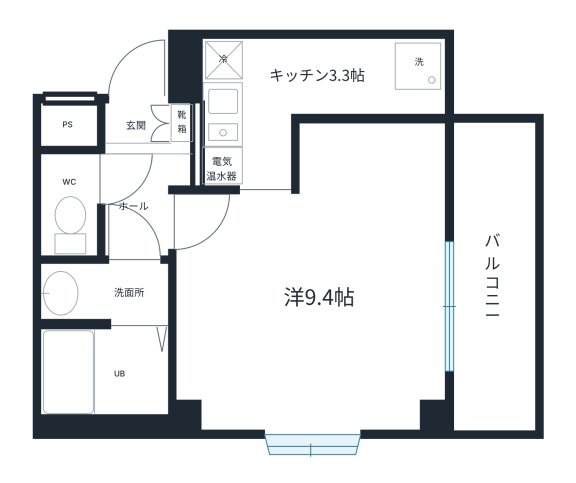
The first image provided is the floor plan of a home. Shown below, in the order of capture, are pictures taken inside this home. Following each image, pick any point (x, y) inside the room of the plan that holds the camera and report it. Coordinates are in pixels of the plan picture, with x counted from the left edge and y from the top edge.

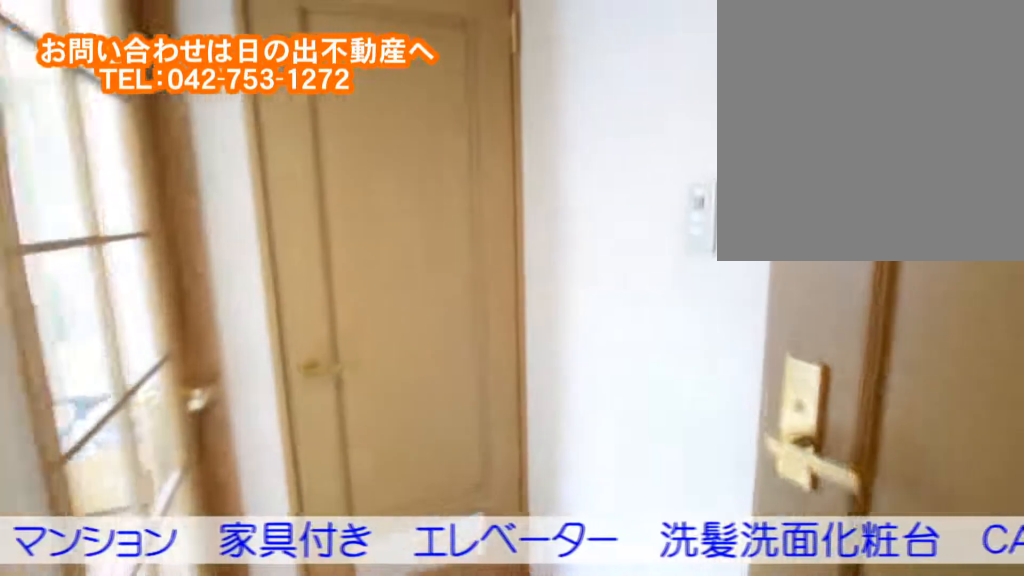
(142, 154)
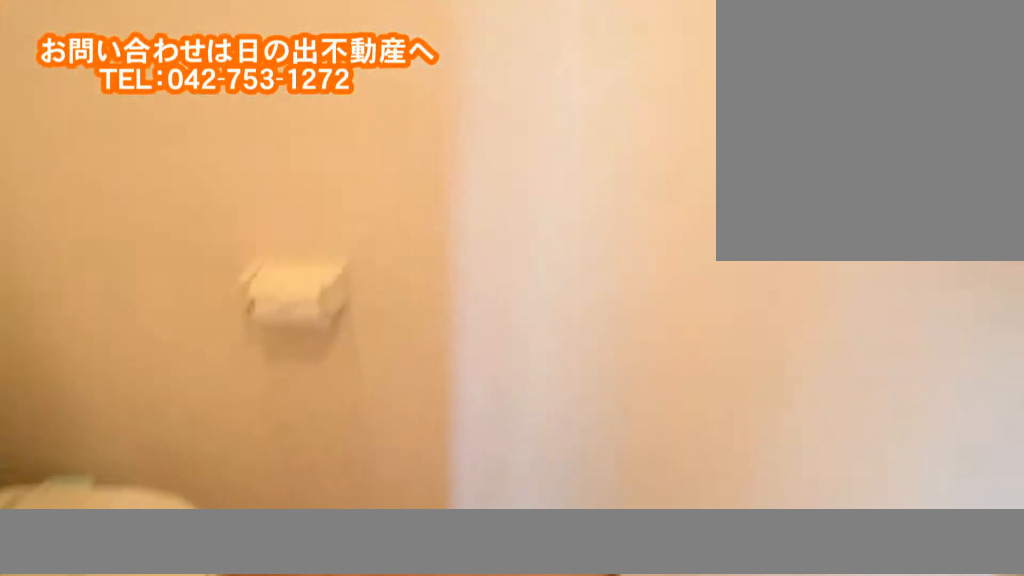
(71, 191)
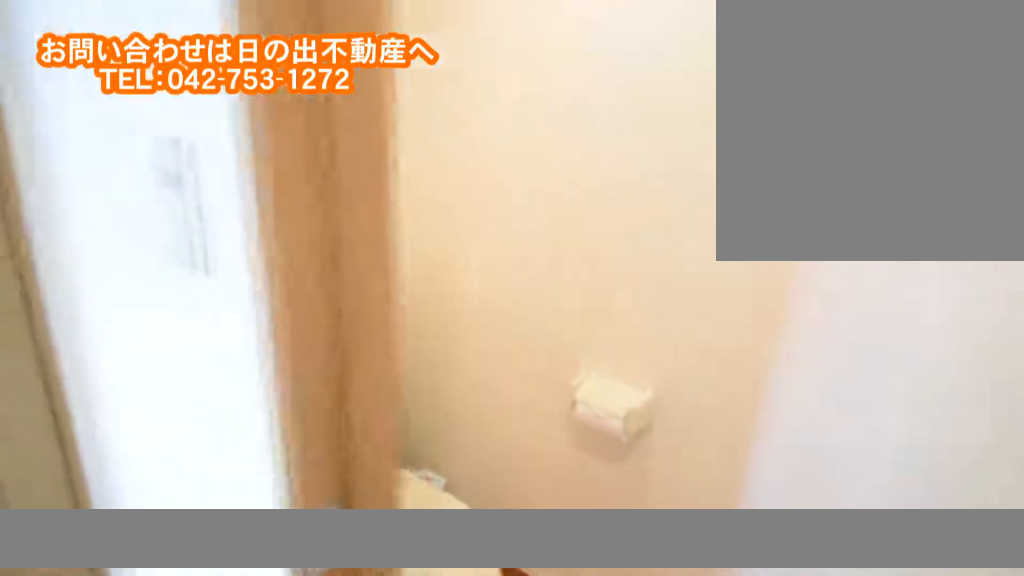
(70, 191)
